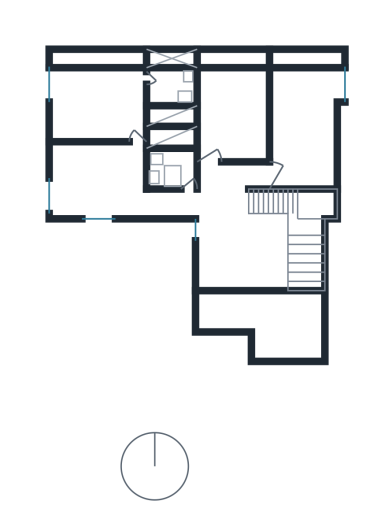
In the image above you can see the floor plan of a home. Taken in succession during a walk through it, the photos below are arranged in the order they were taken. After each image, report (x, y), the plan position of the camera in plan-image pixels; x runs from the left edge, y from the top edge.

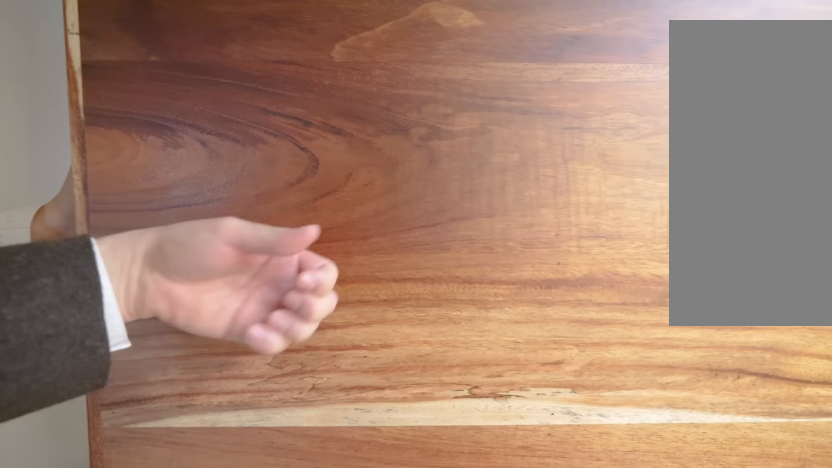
(307, 166)
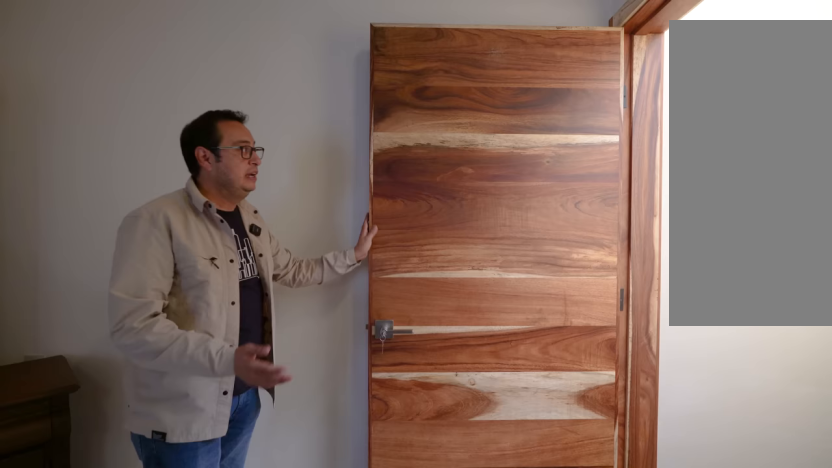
(291, 172)
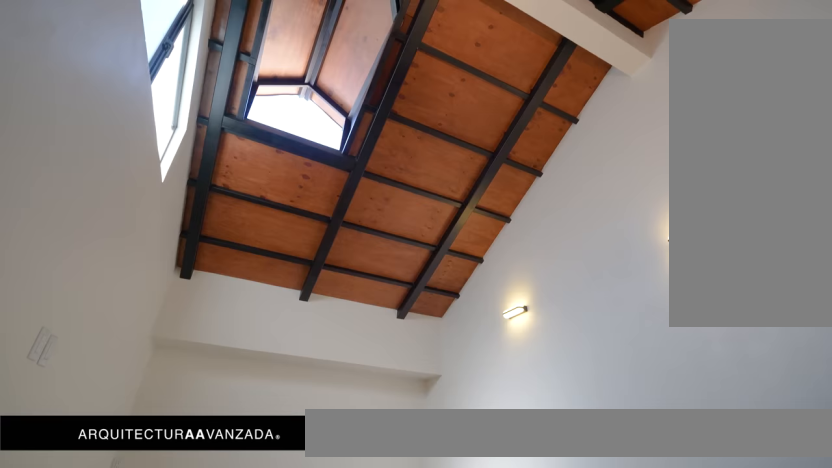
(215, 139)
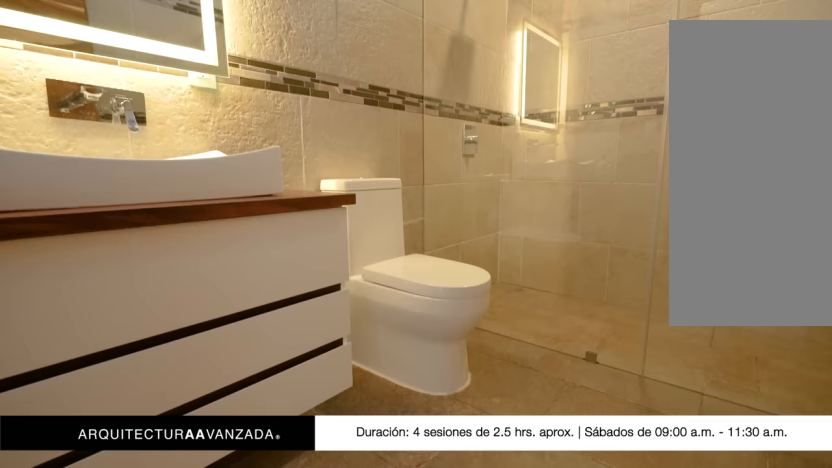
(182, 170)
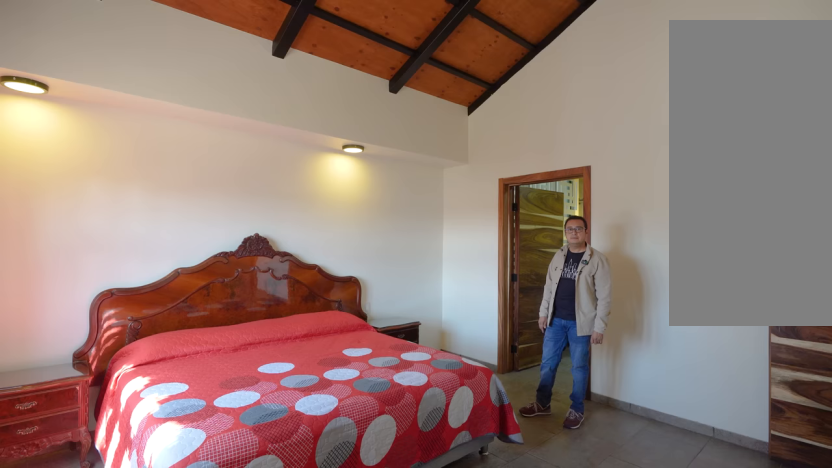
(100, 125)
